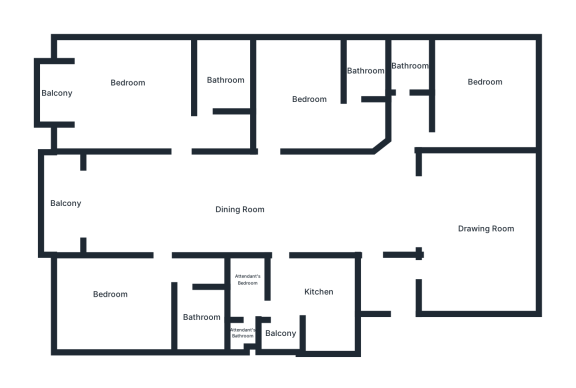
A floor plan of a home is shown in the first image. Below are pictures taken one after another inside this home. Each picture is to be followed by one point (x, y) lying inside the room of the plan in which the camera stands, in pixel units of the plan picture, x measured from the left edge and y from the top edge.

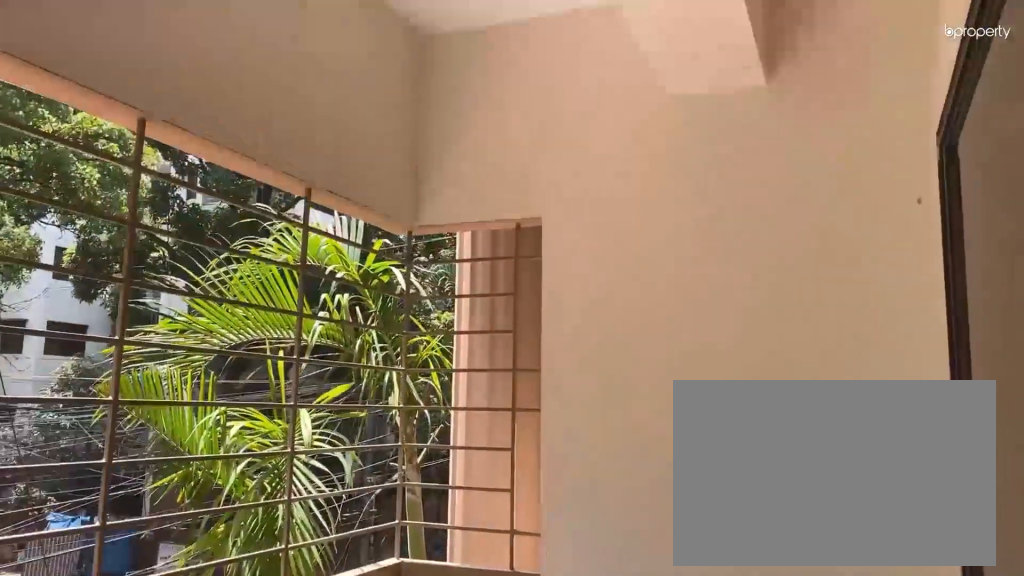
(52, 201)
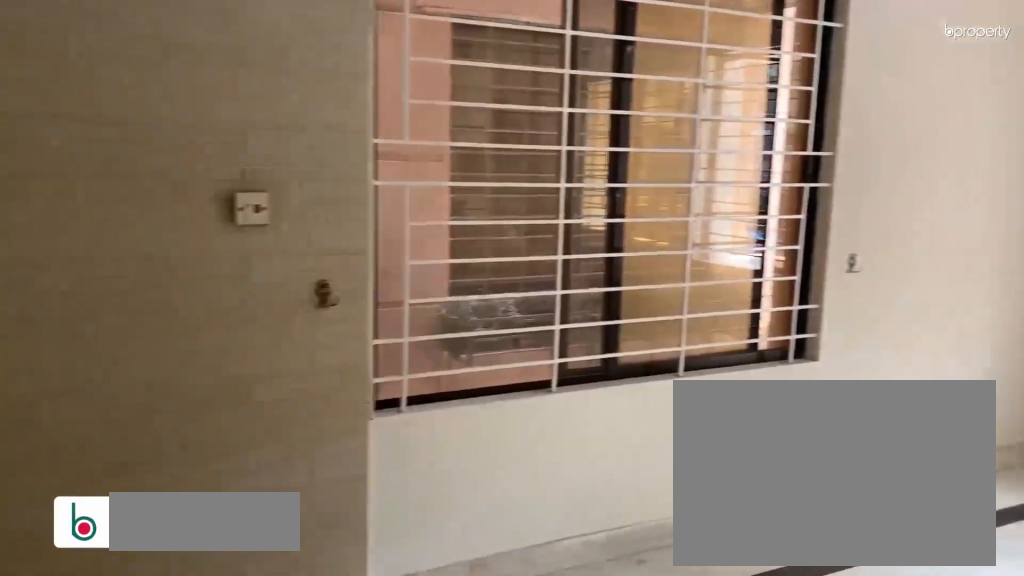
(113, 302)
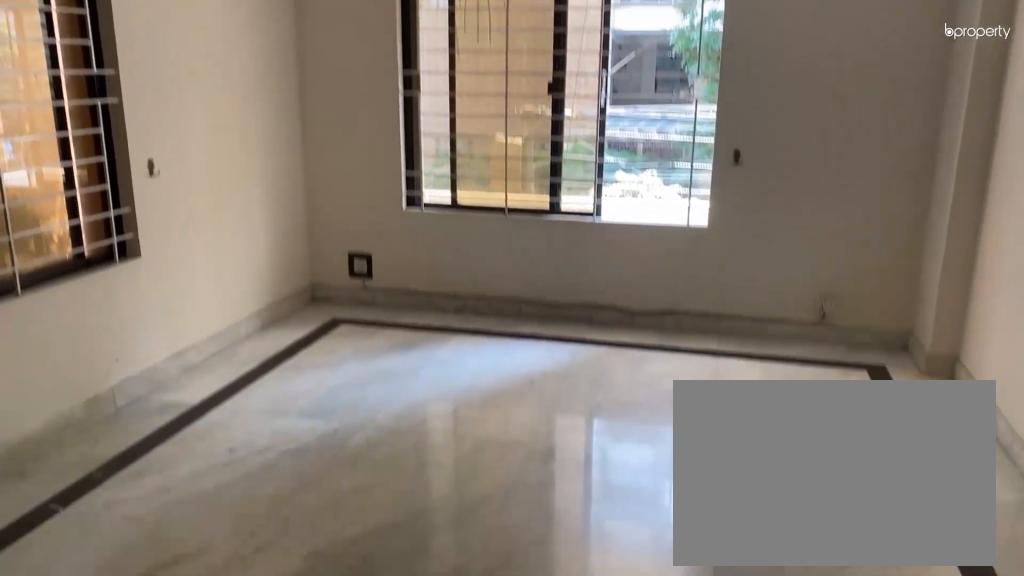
(120, 297)
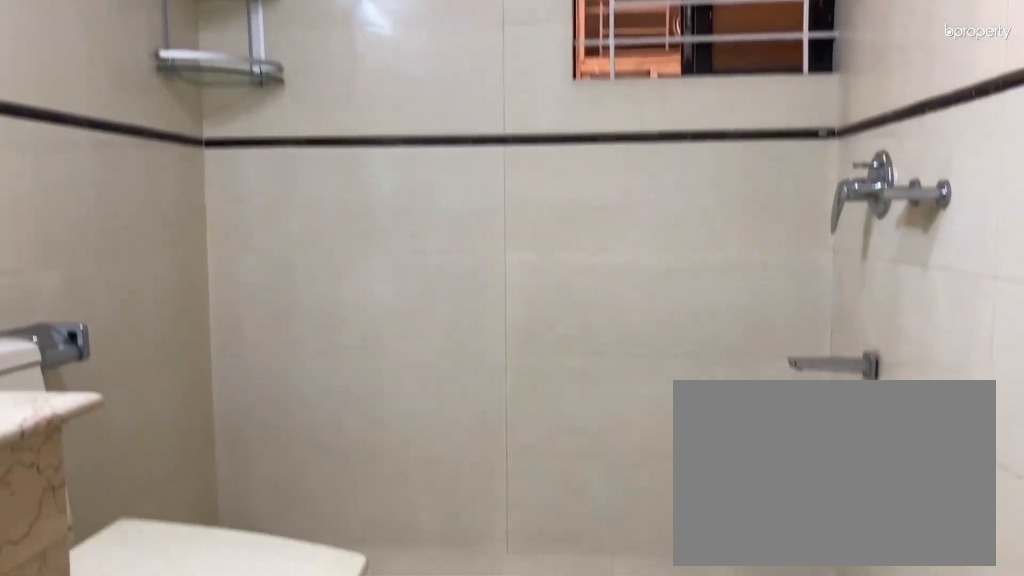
(194, 310)
